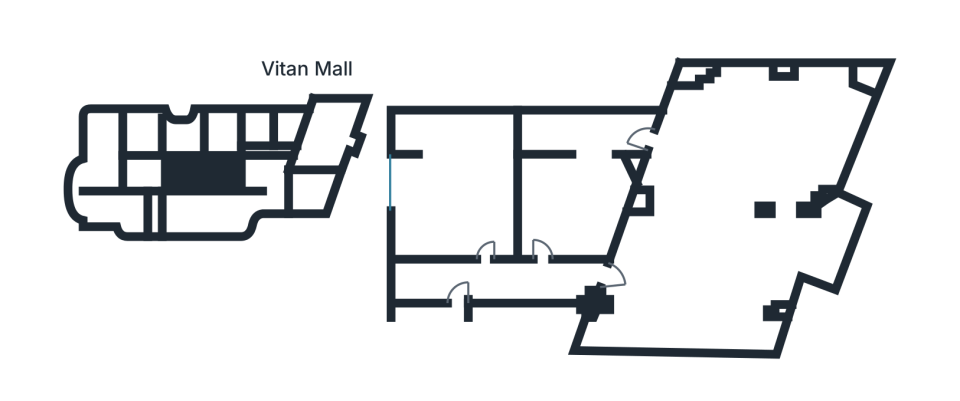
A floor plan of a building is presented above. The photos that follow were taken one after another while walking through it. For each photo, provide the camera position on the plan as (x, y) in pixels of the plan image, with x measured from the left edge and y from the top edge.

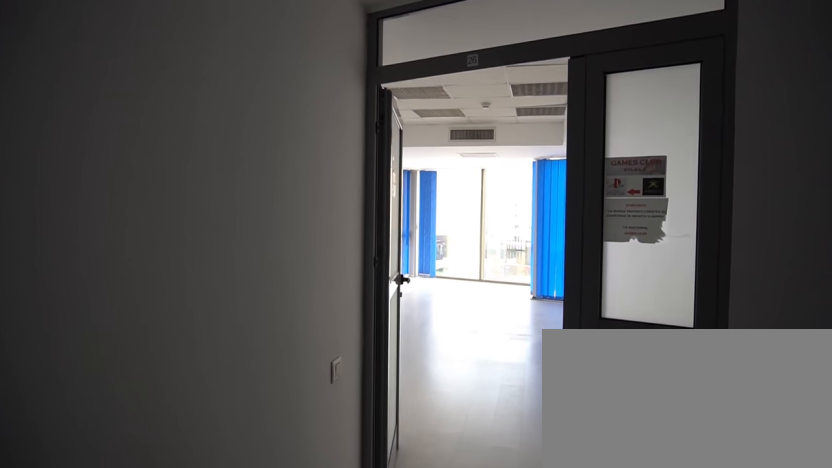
(558, 291)
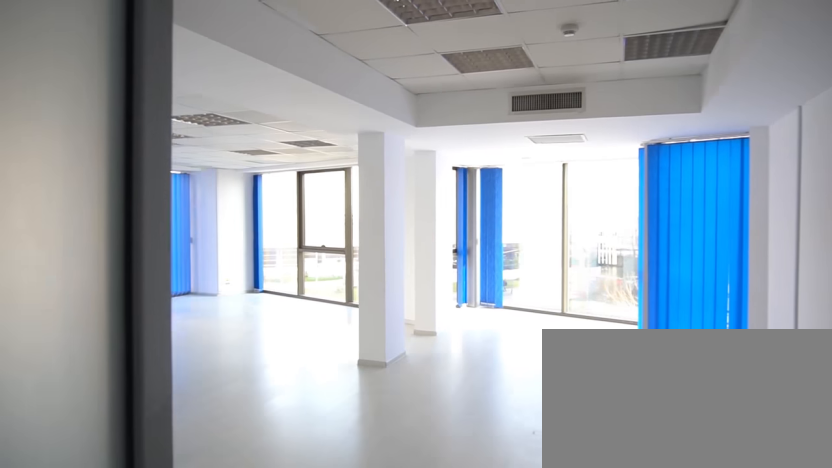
(610, 291)
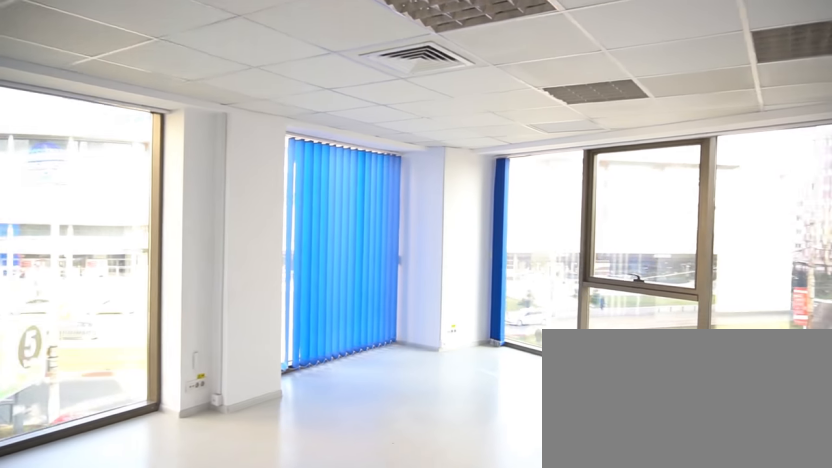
(704, 163)
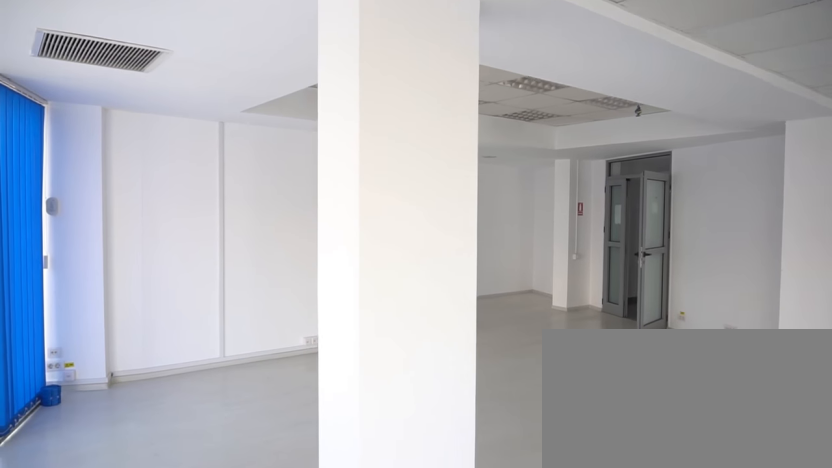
(832, 147)
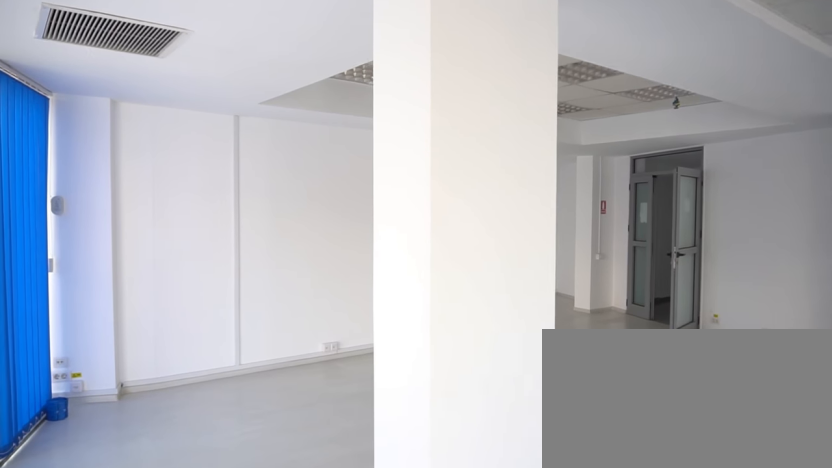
(827, 156)
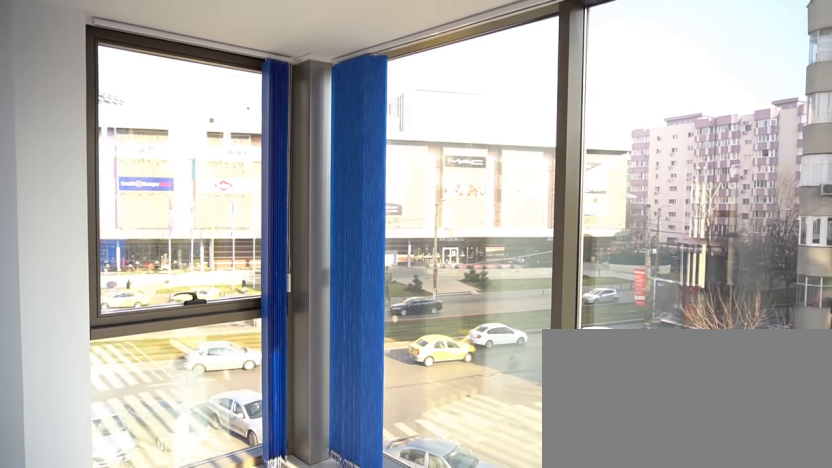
(808, 286)
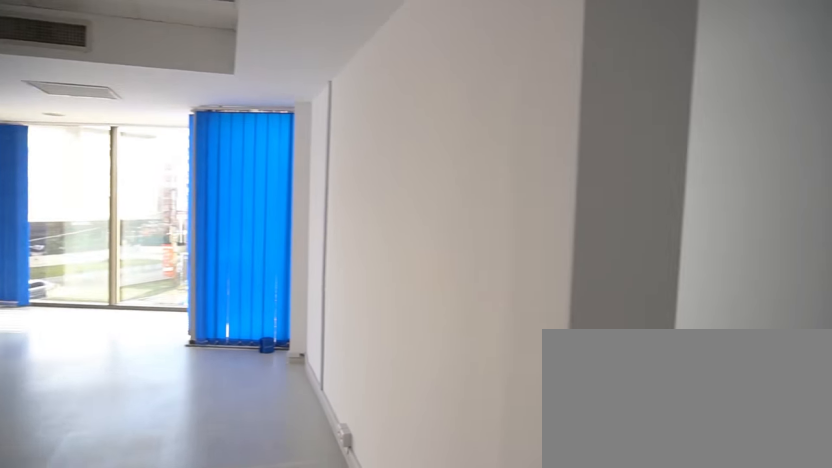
(619, 319)
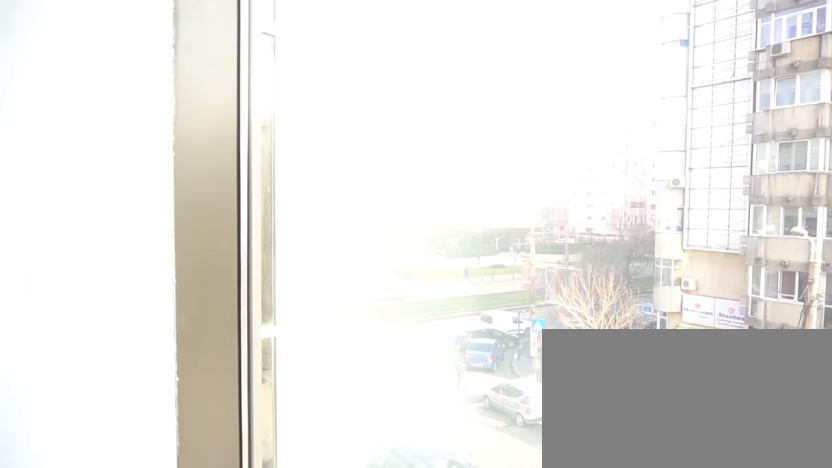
(772, 331)
